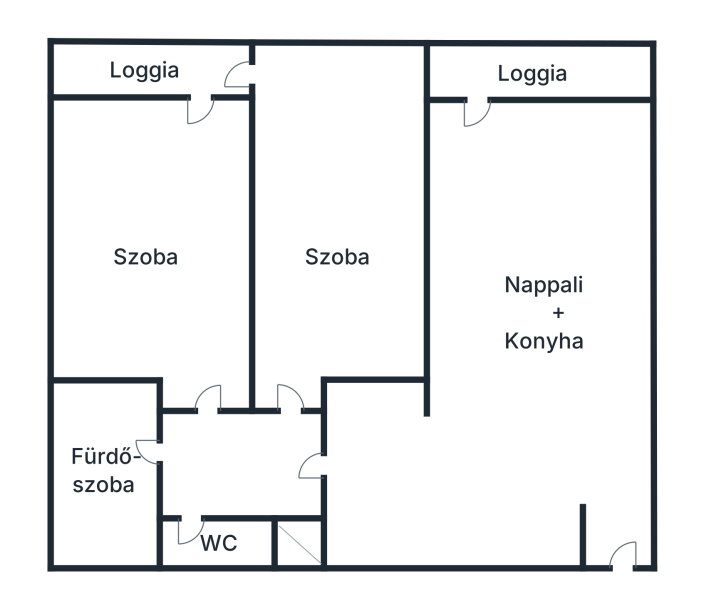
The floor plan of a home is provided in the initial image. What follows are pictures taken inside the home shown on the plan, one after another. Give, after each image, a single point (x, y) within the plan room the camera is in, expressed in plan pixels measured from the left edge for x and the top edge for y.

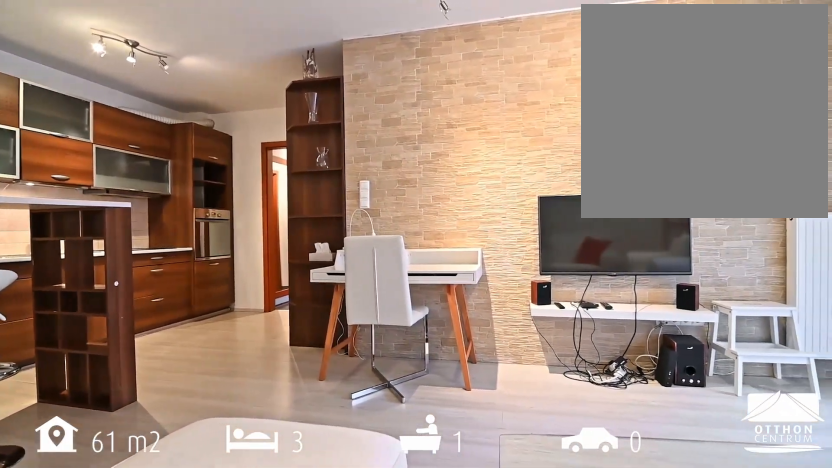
(522, 403)
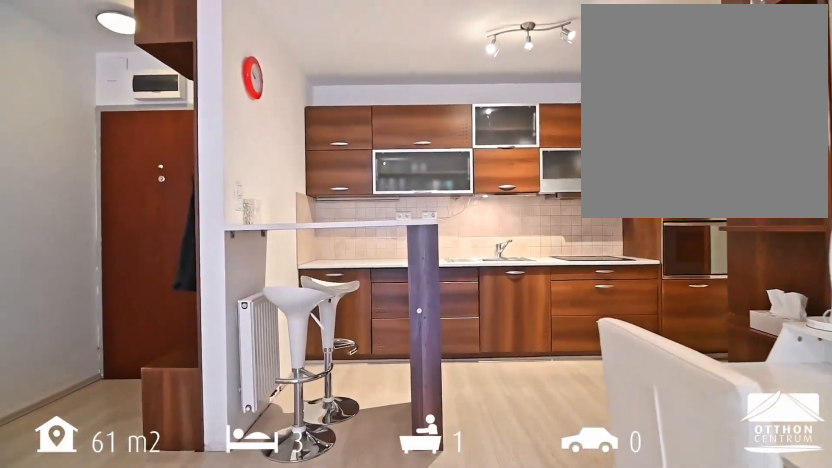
(522, 402)
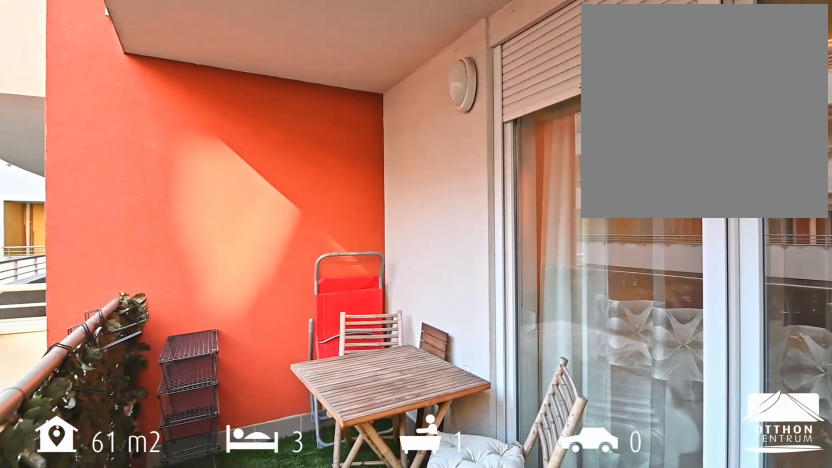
(537, 71)
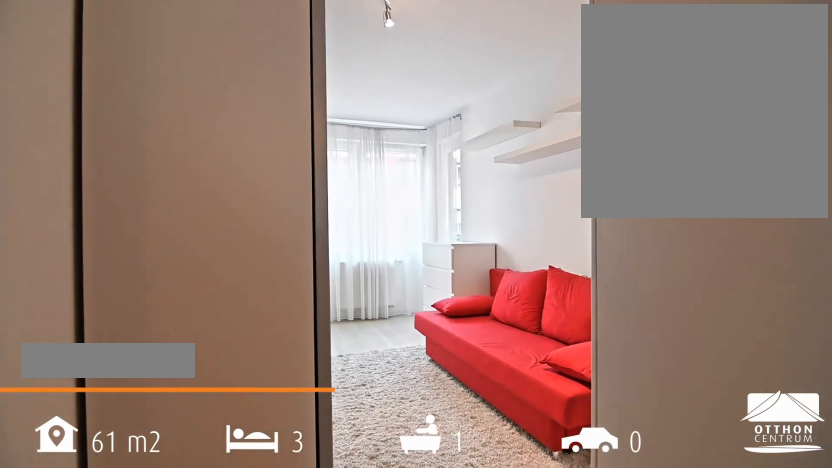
(343, 223)
